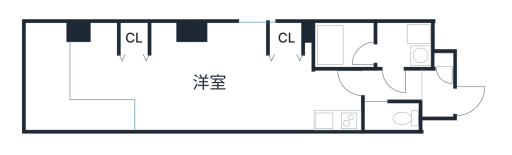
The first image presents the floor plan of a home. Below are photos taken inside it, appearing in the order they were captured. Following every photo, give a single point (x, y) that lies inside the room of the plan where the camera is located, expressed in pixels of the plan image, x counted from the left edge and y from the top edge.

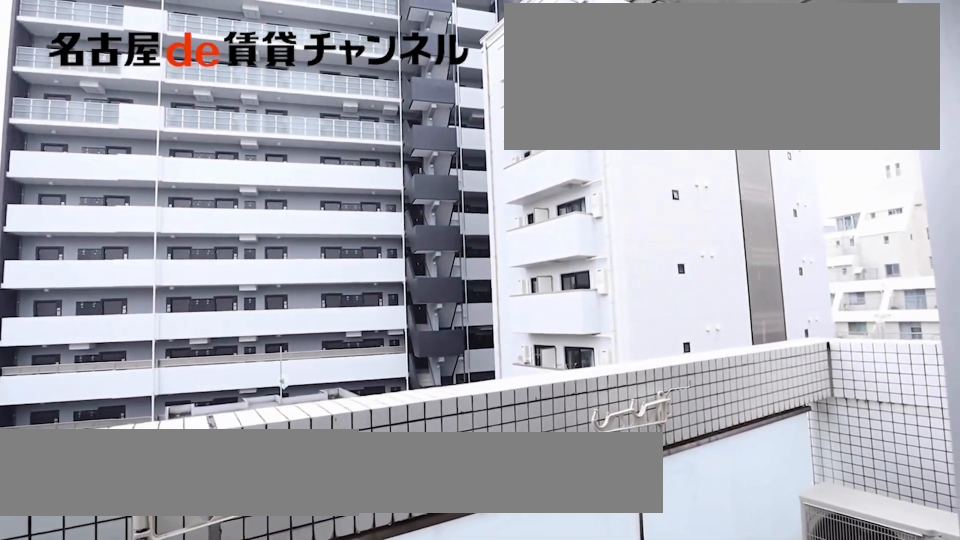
(67, 90)
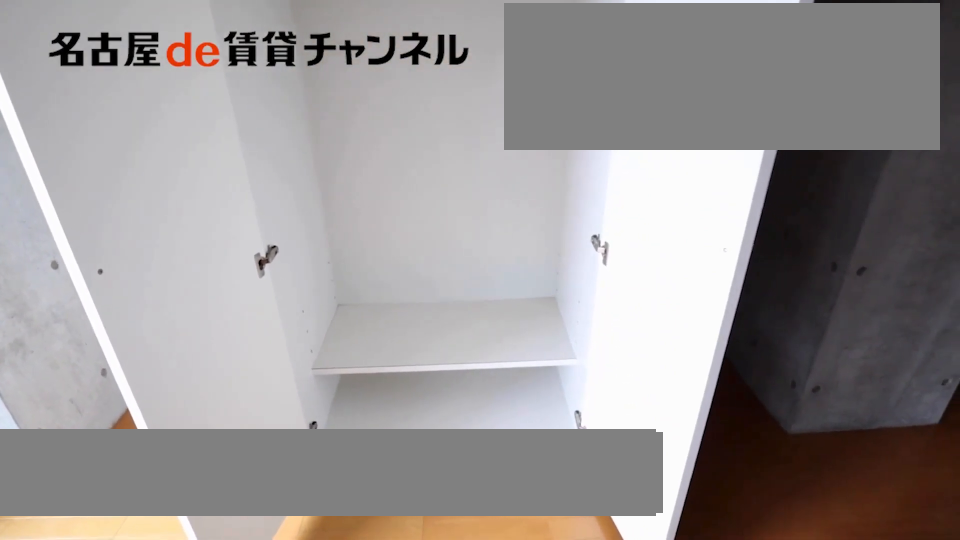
(132, 38)
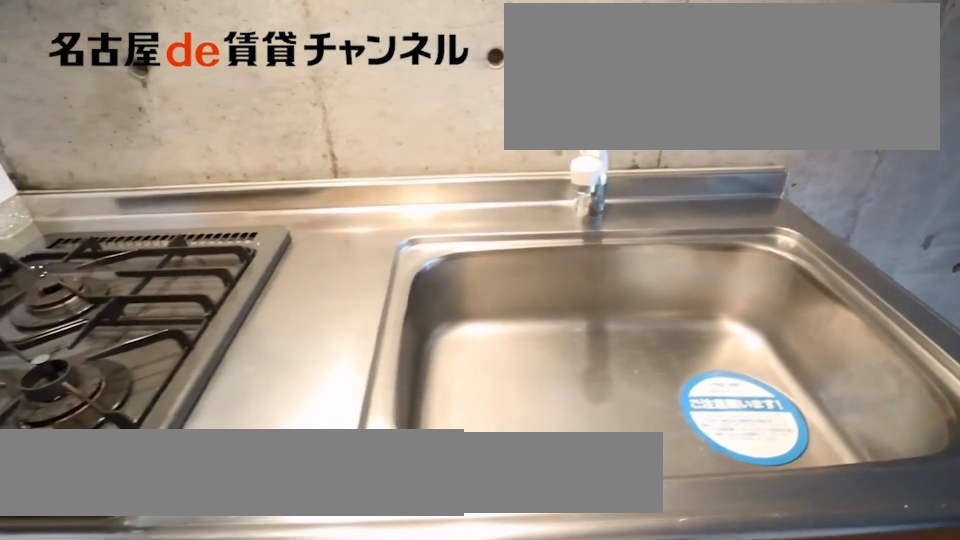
(338, 118)
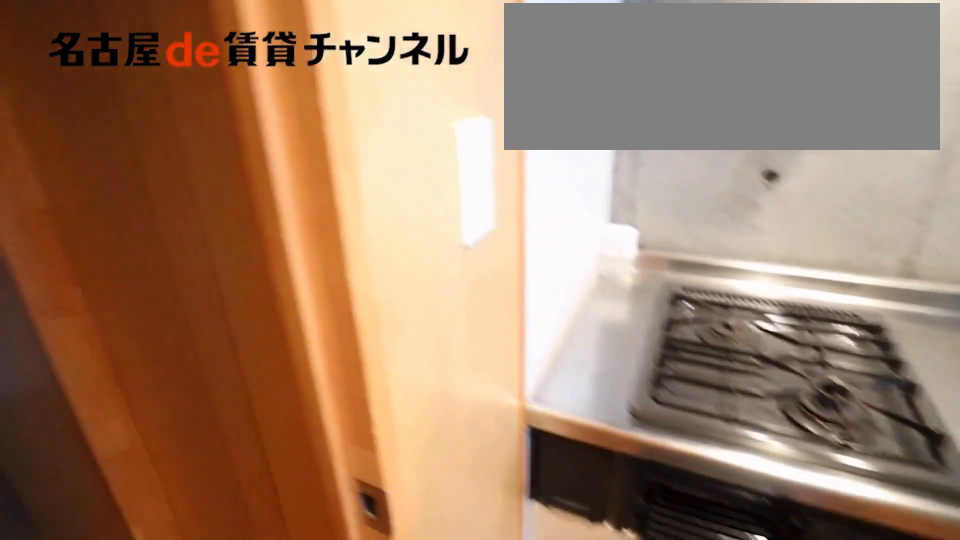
(338, 118)
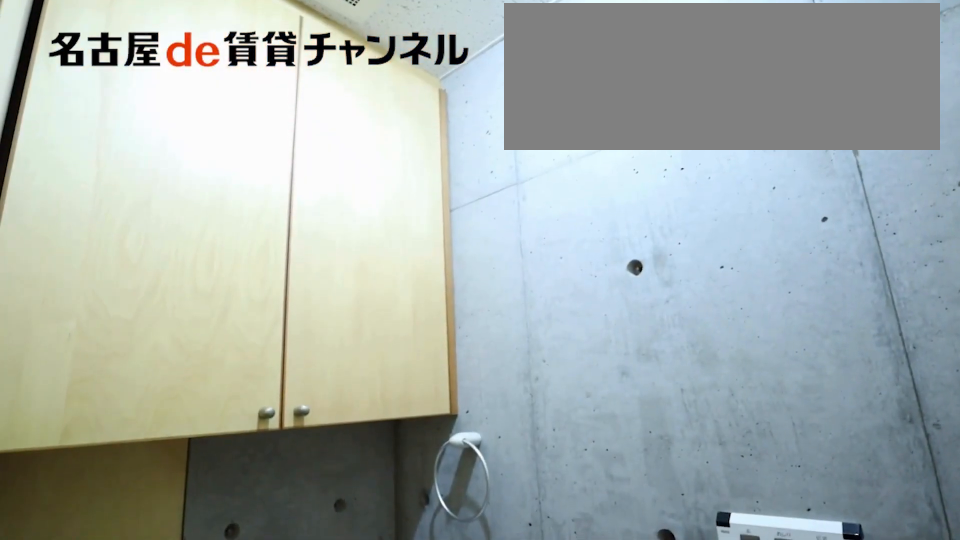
(392, 117)
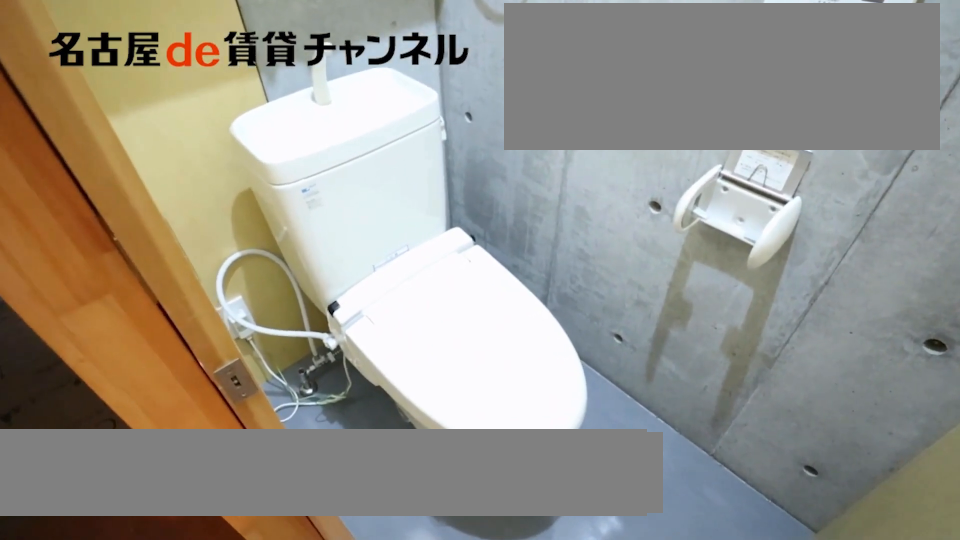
(392, 117)
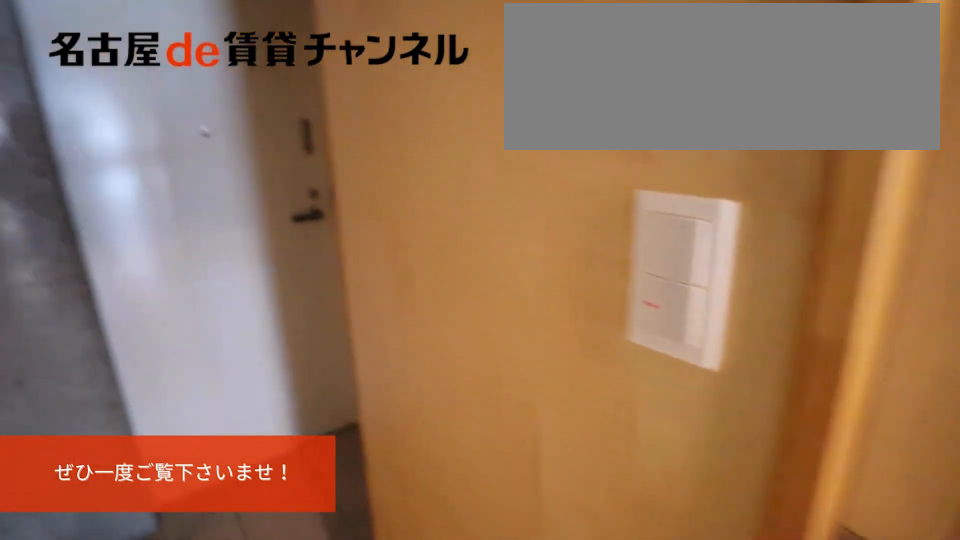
(438, 94)
